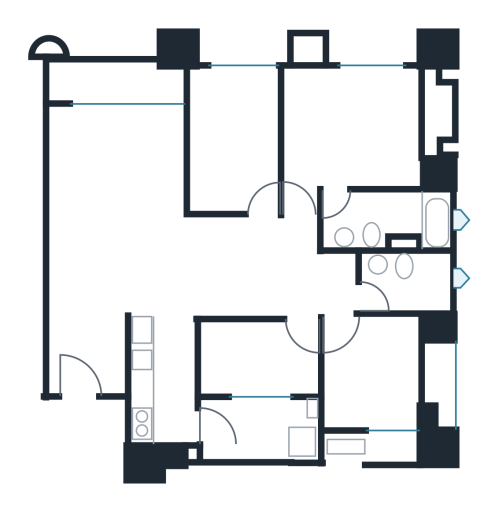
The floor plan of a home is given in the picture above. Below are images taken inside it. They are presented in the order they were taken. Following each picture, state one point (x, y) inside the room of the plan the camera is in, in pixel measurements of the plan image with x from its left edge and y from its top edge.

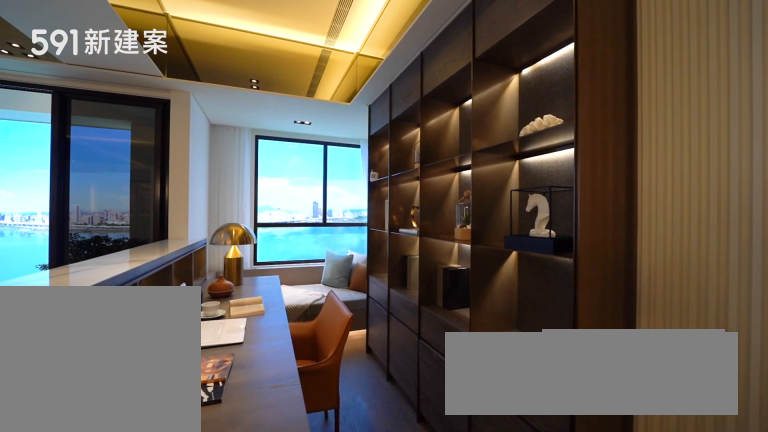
(234, 135)
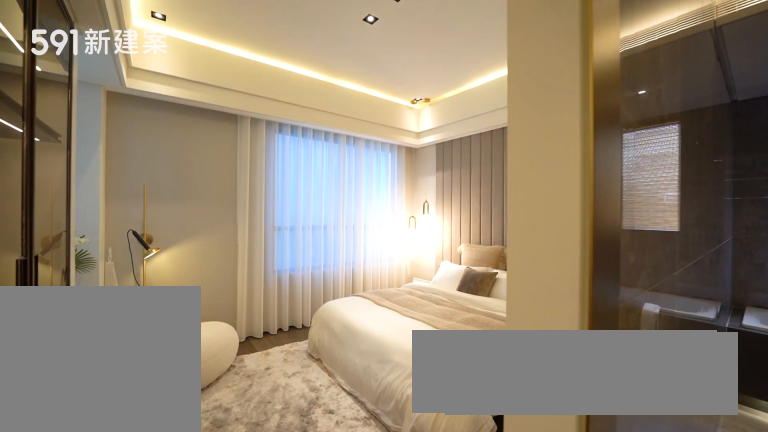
(353, 130)
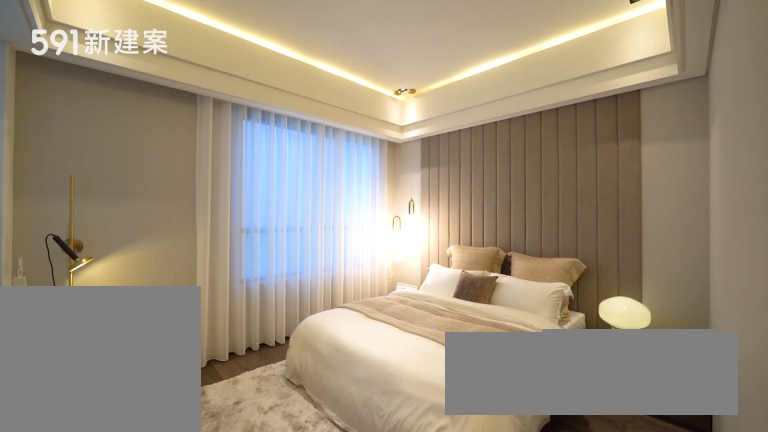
(353, 130)
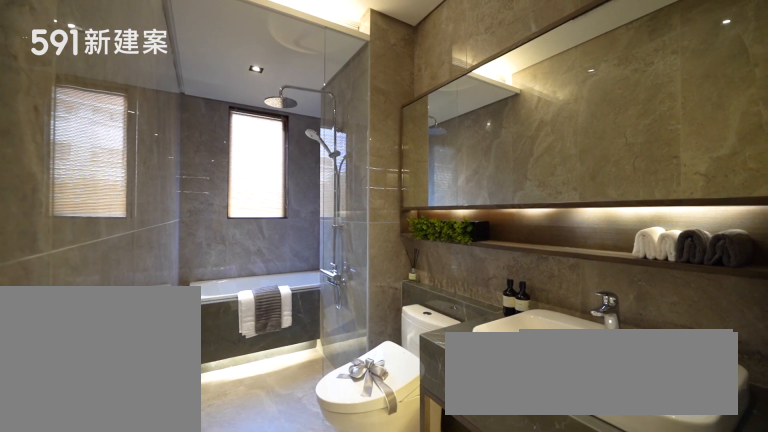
(395, 219)
